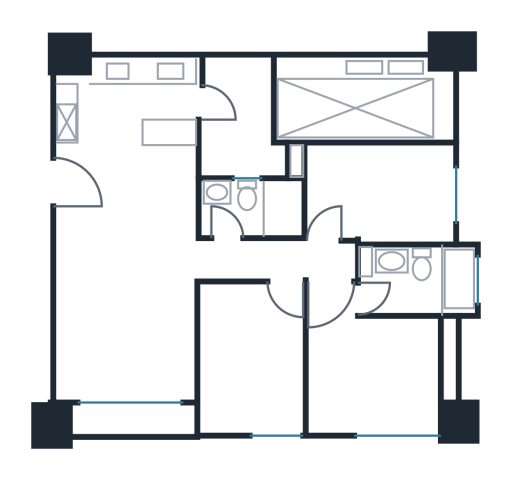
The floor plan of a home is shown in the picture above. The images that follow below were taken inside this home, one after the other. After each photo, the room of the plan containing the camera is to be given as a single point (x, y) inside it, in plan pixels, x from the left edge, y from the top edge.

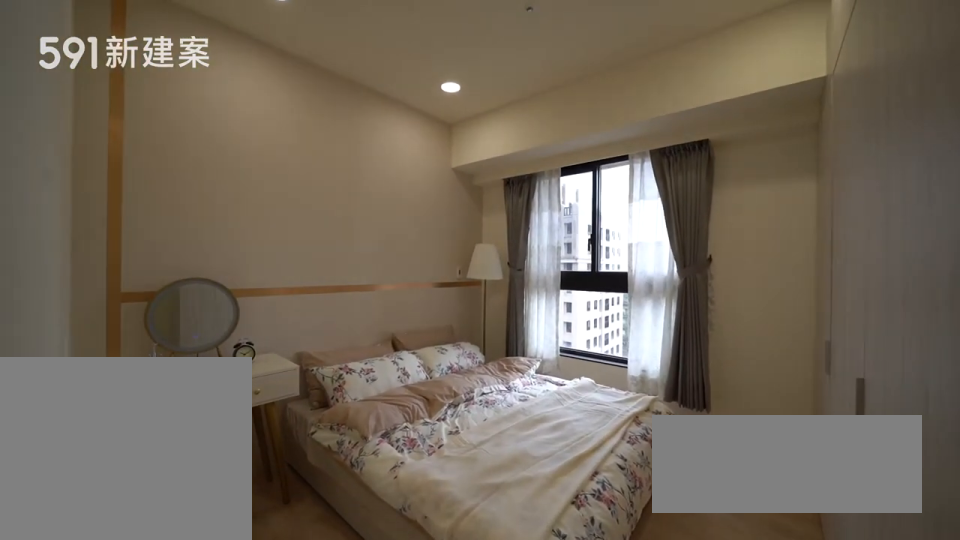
(370, 367)
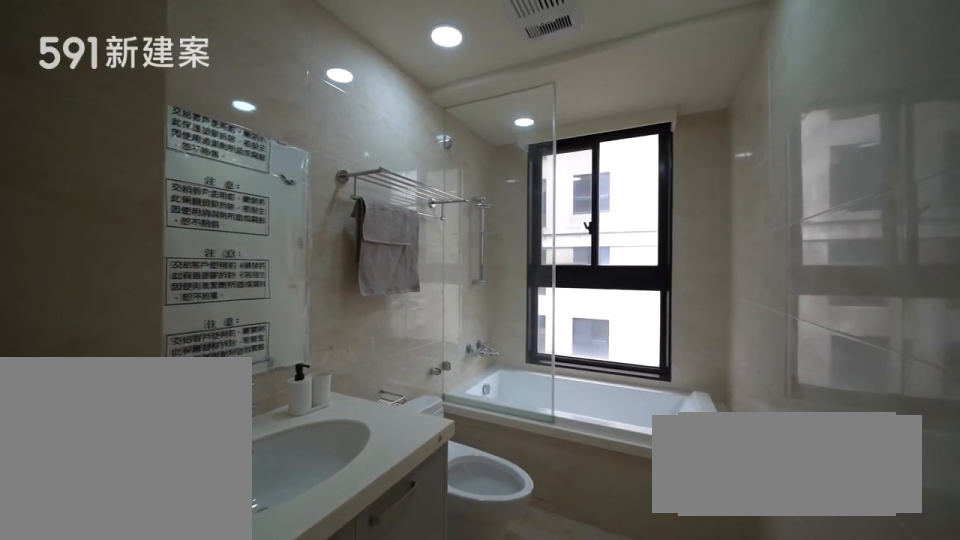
(422, 280)
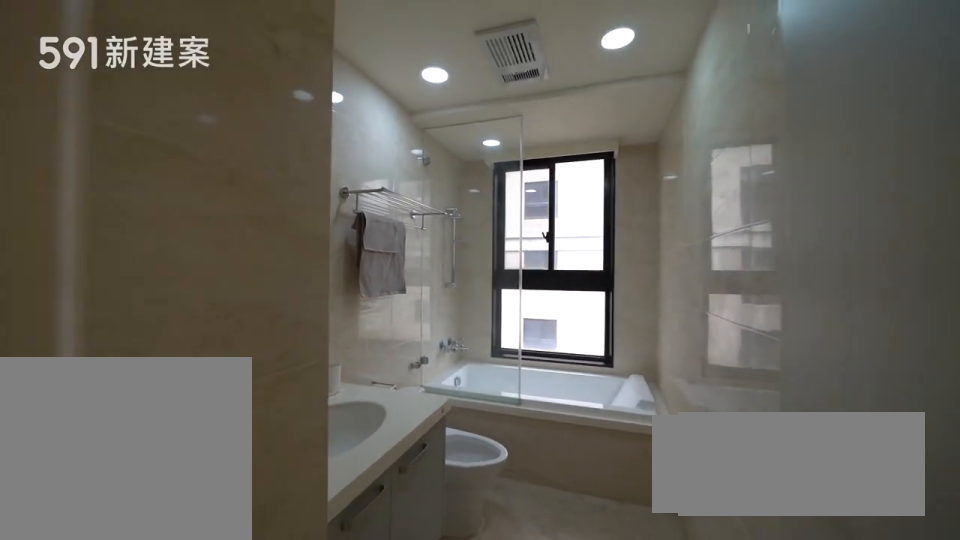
(422, 280)
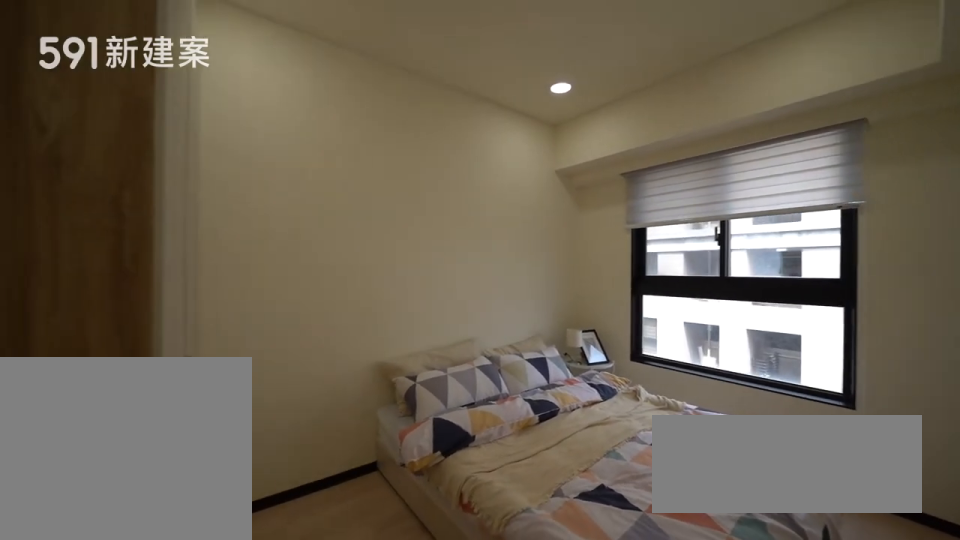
(381, 193)
